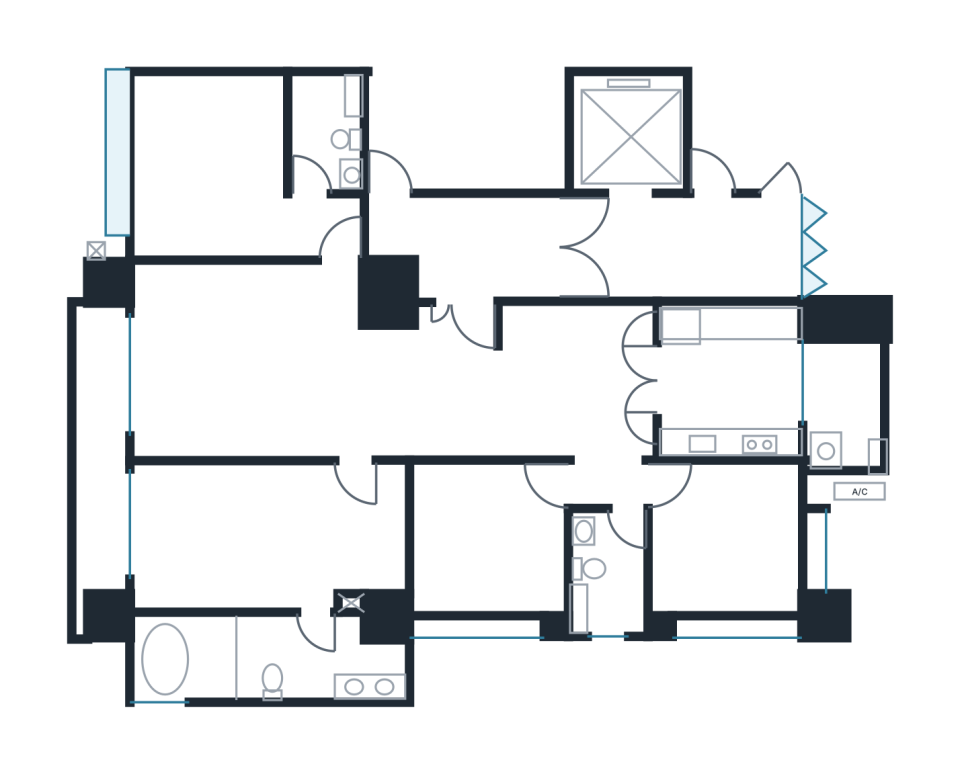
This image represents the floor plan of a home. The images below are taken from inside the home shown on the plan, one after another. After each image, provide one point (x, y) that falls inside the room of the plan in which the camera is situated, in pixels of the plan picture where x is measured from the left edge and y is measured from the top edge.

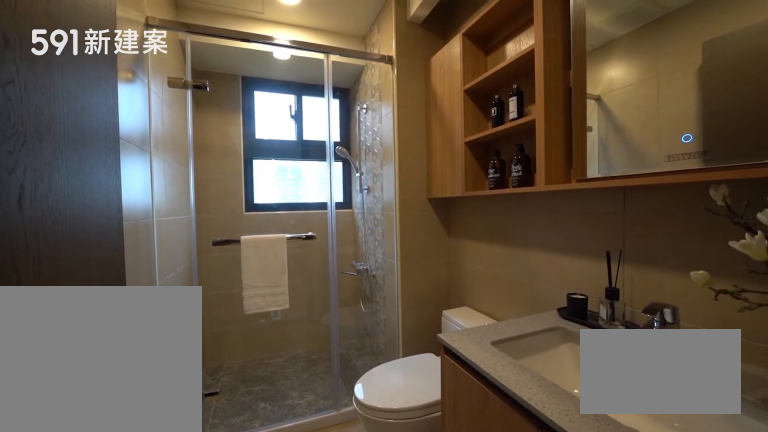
(610, 575)
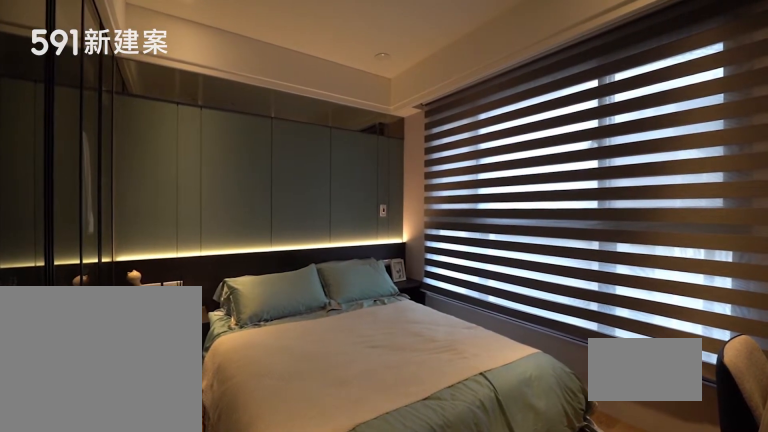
(726, 538)
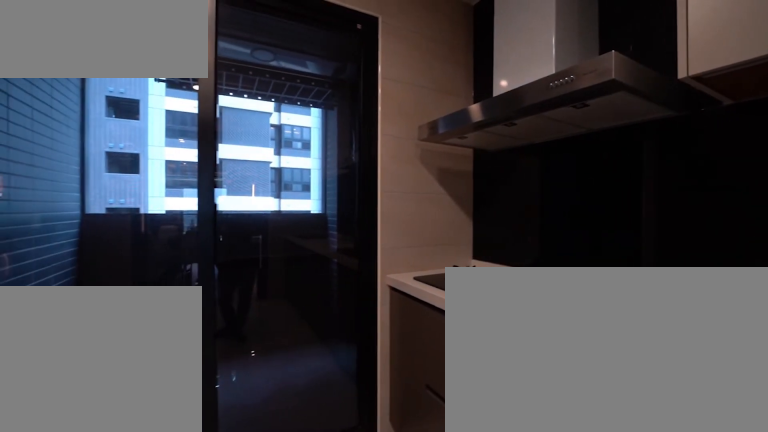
(730, 382)
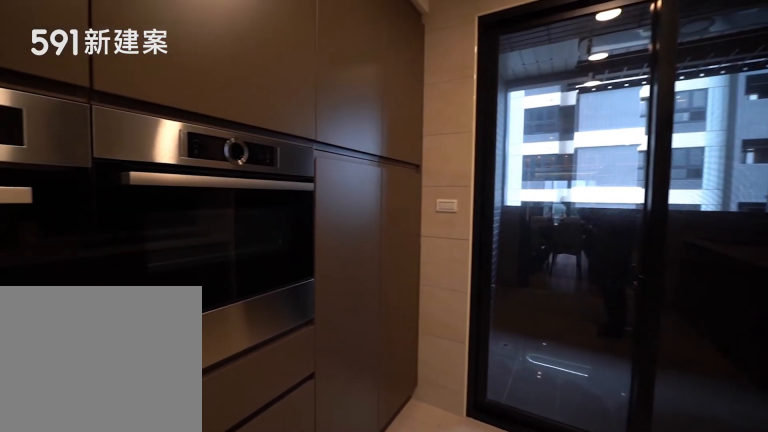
(730, 382)
